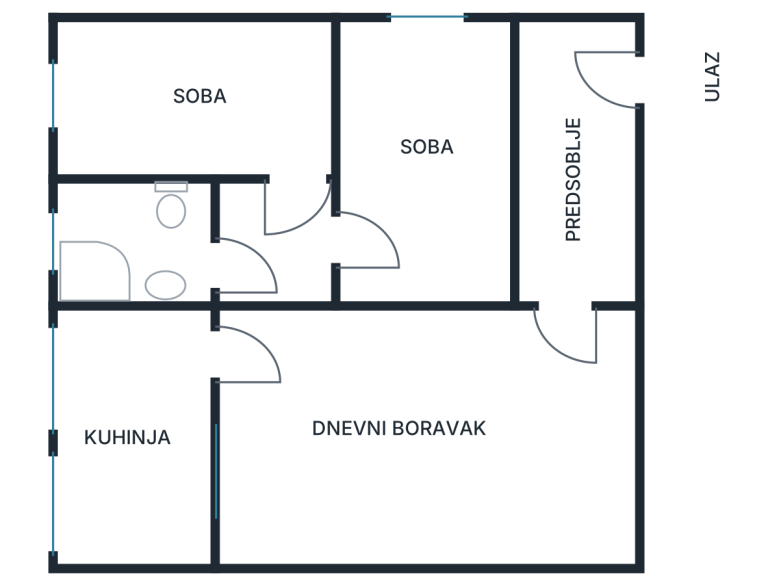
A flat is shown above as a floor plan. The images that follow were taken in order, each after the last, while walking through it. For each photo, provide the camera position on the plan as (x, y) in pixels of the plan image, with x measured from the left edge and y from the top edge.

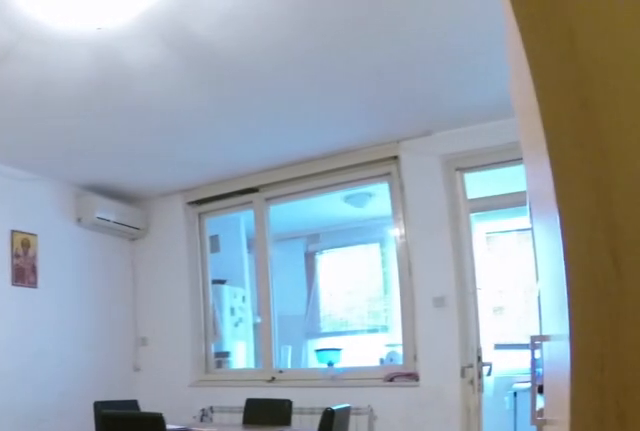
(609, 351)
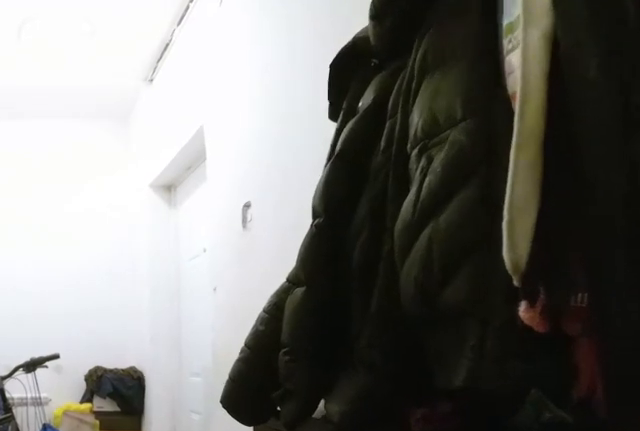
(577, 269)
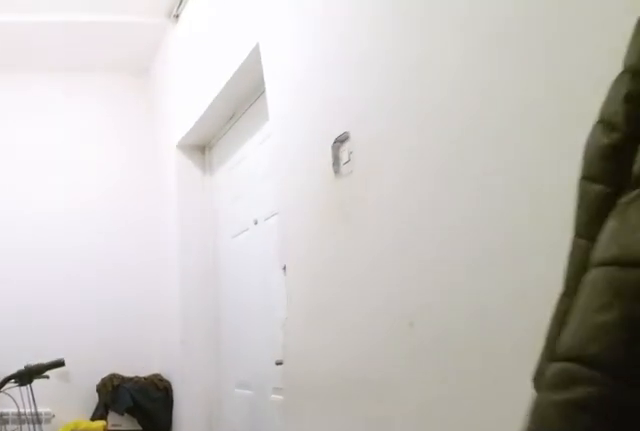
(575, 224)
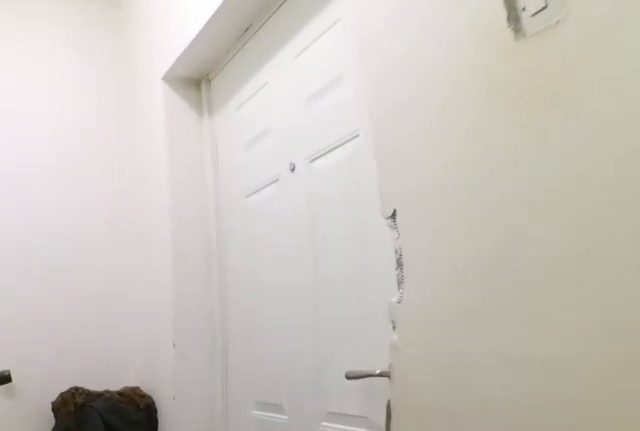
(572, 179)
